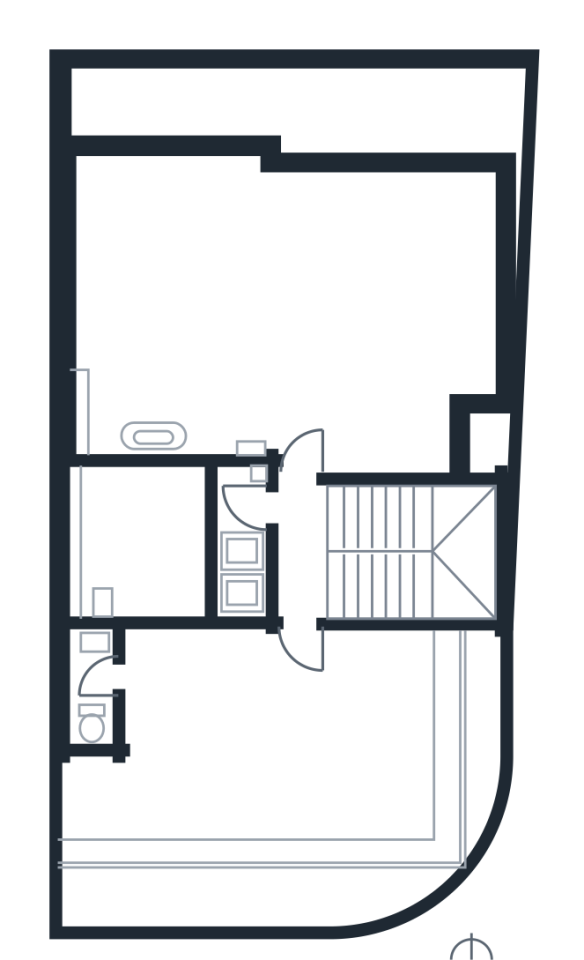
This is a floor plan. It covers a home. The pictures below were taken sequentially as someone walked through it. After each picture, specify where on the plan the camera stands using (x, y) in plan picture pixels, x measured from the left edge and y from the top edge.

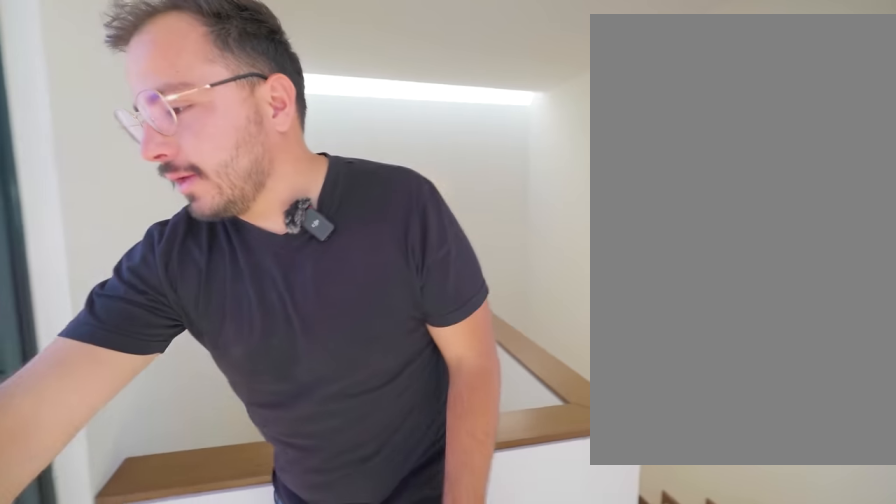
(293, 510)
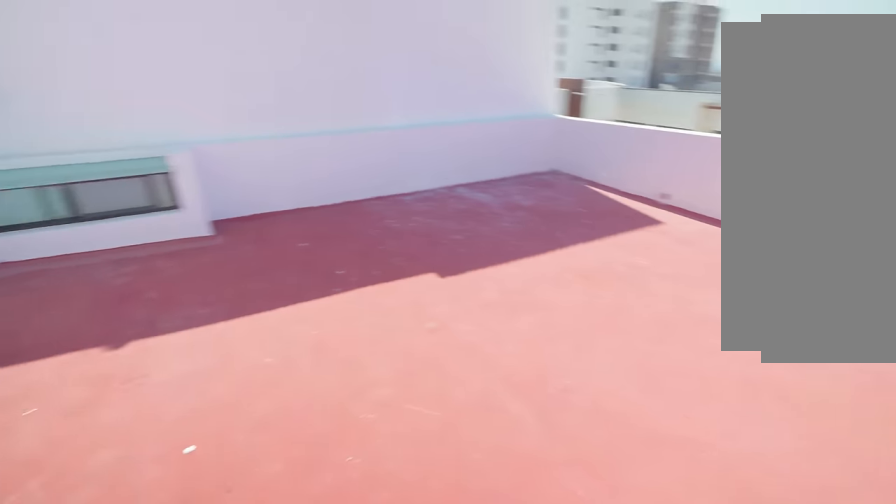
(307, 430)
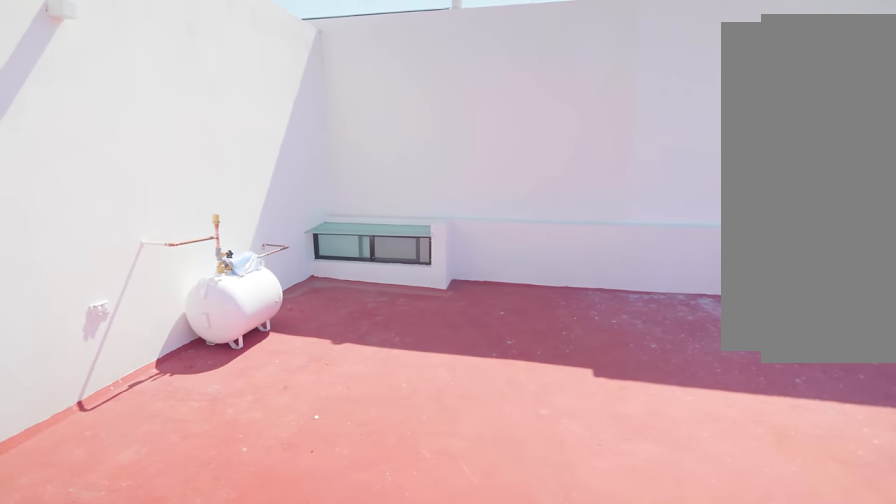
(390, 408)
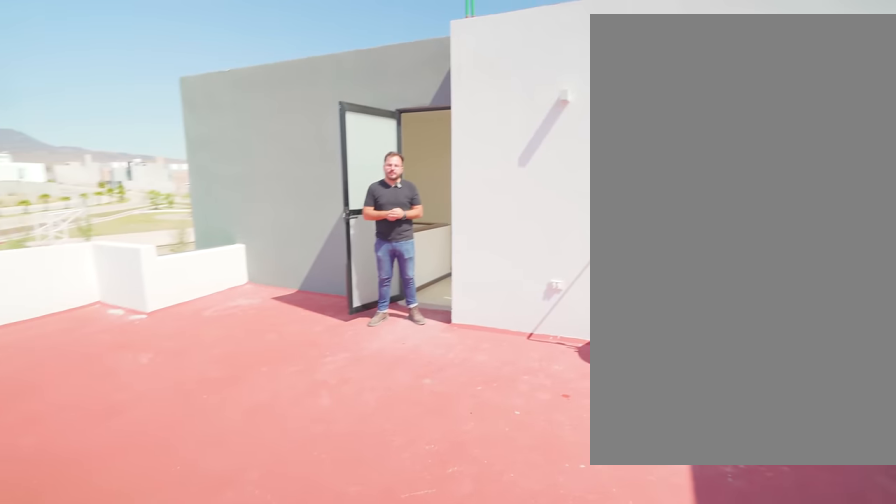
(285, 251)
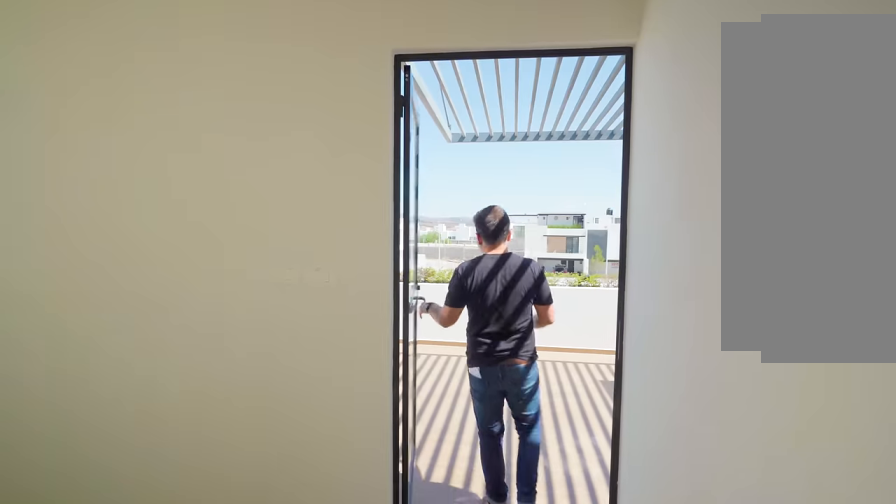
(301, 551)
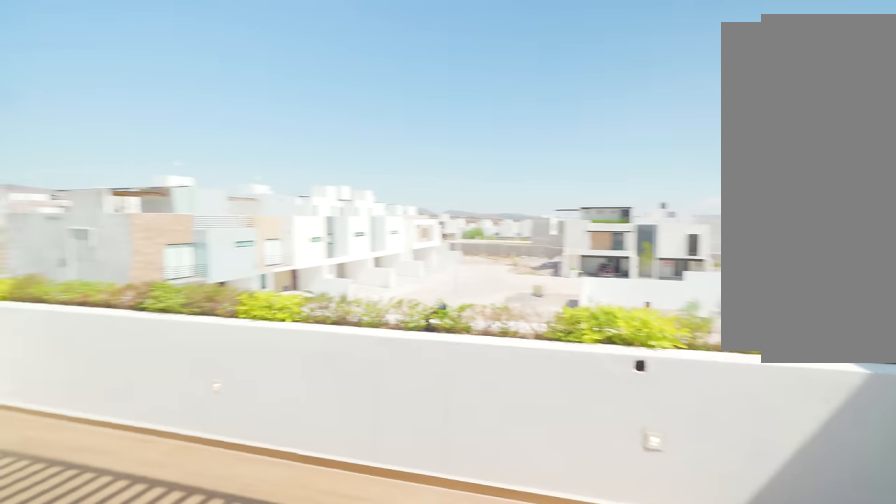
(311, 725)
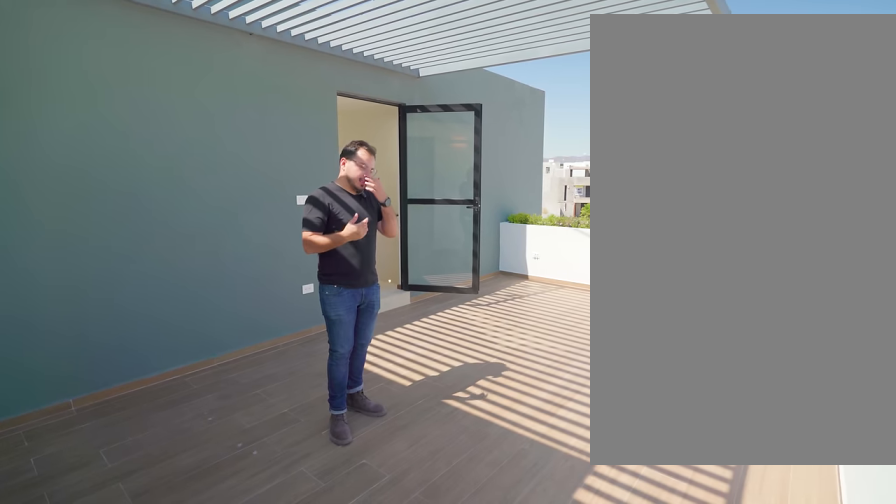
(93, 837)
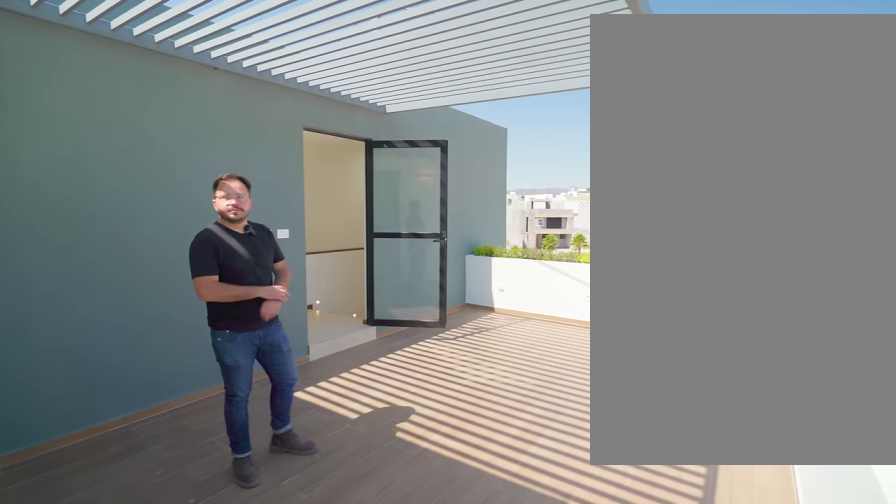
(93, 835)
